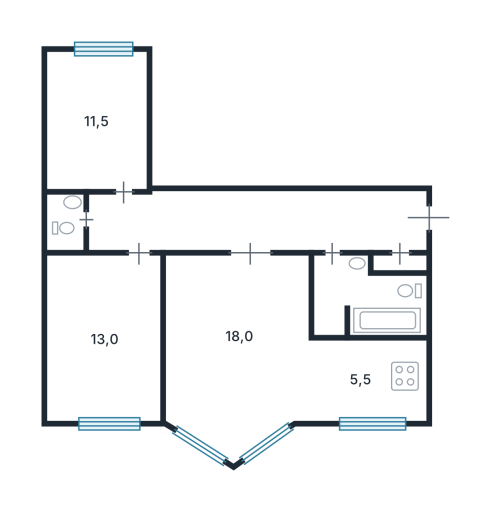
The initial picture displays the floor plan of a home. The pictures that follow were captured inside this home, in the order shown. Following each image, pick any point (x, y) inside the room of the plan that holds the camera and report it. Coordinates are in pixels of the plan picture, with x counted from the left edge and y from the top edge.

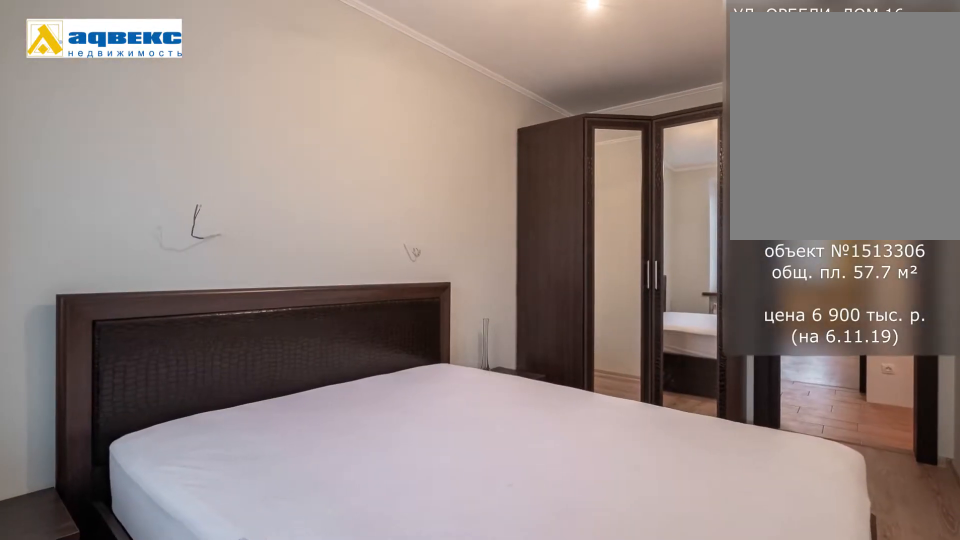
(115, 341)
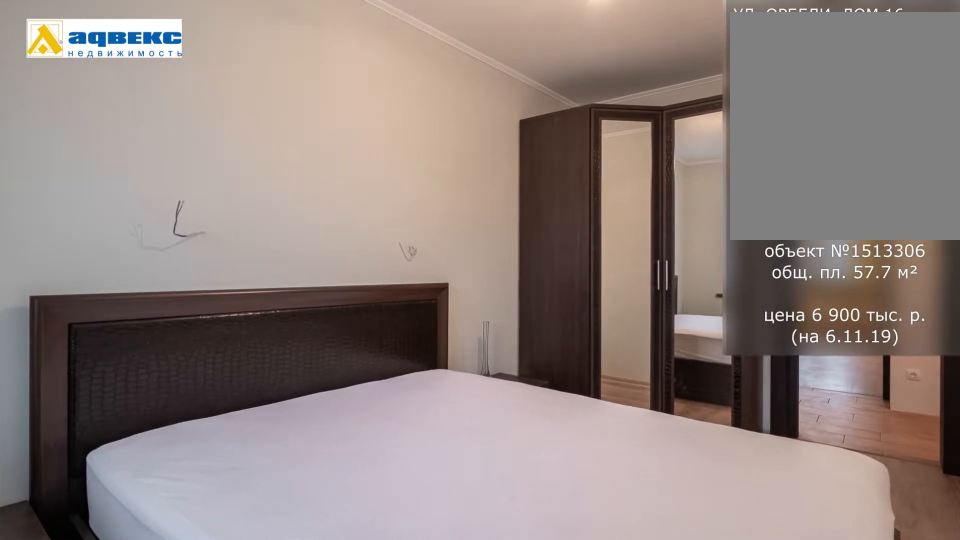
(115, 341)
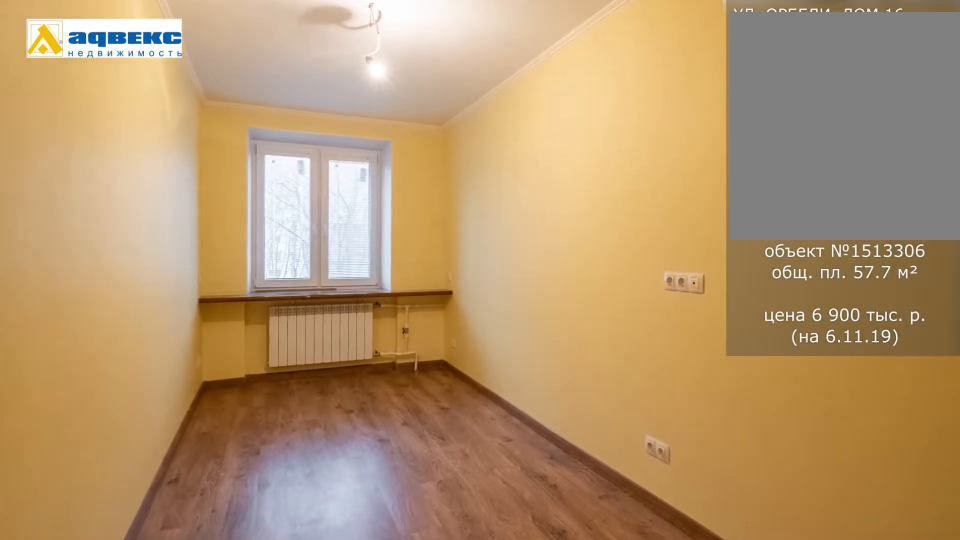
(97, 122)
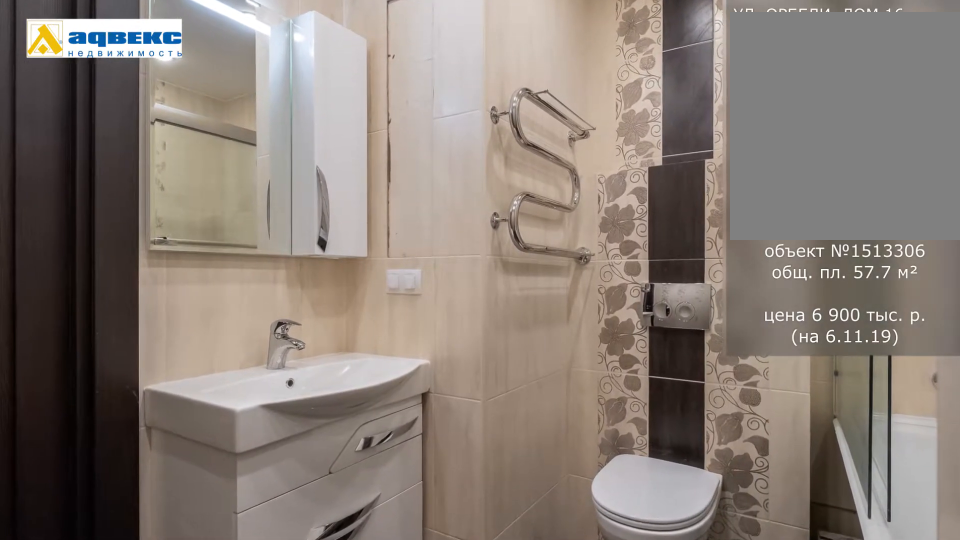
(371, 292)
